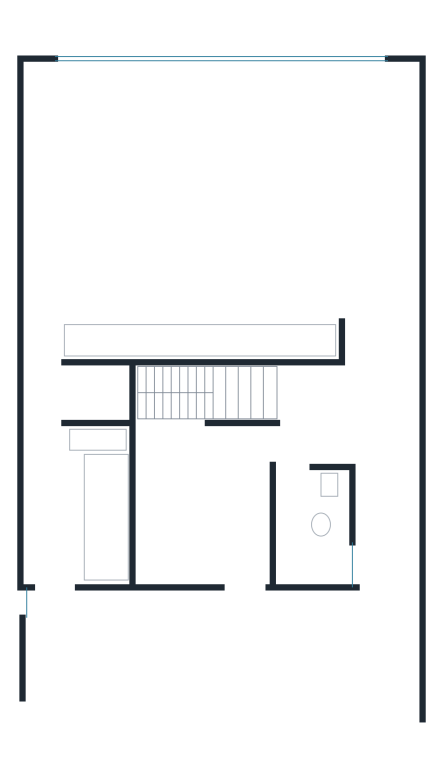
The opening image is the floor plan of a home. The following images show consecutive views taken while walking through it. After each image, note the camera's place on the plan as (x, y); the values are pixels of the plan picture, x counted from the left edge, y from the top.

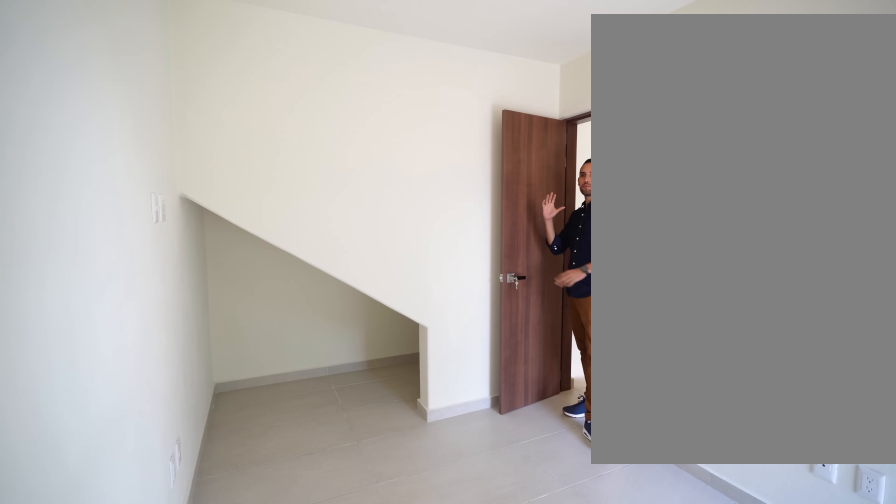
(172, 564)
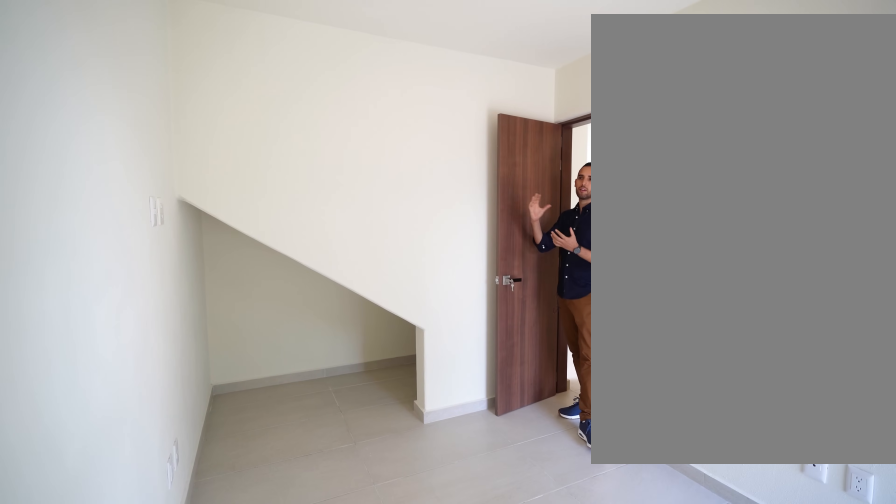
(172, 564)
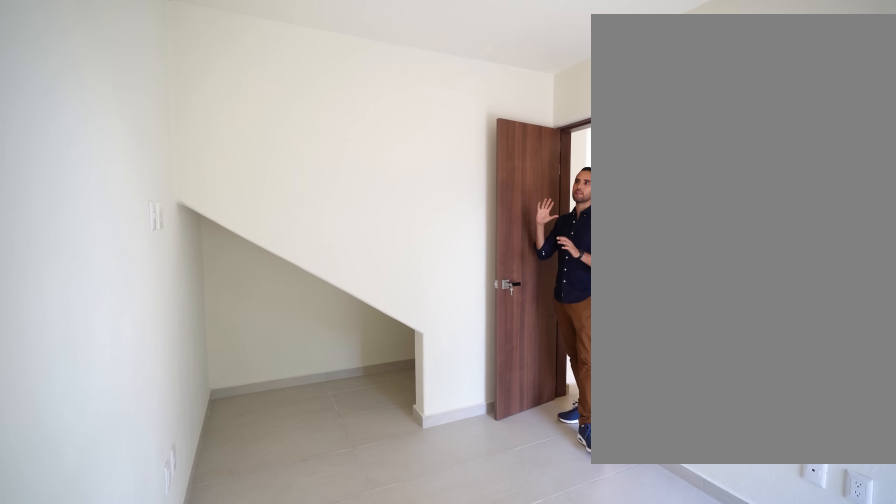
(172, 564)
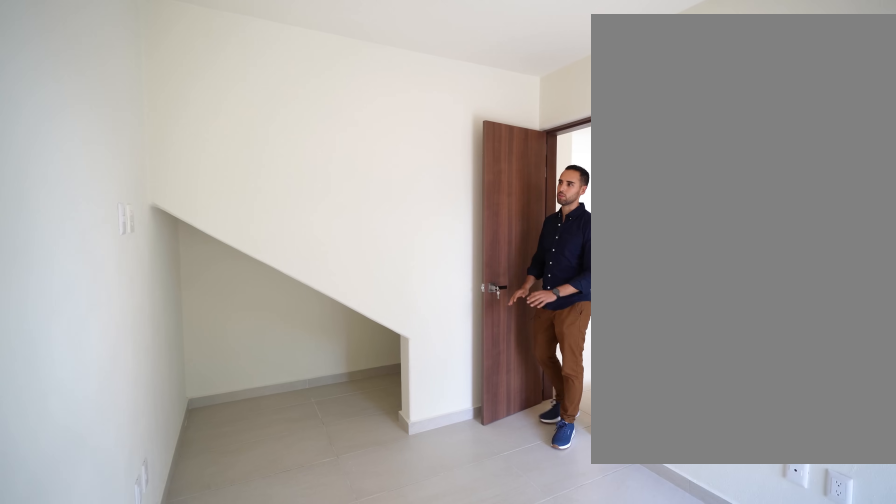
(171, 564)
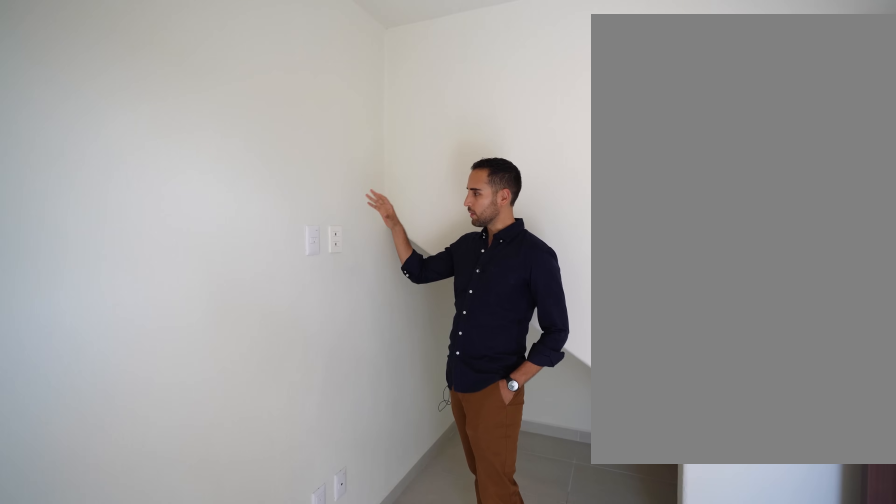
(170, 531)
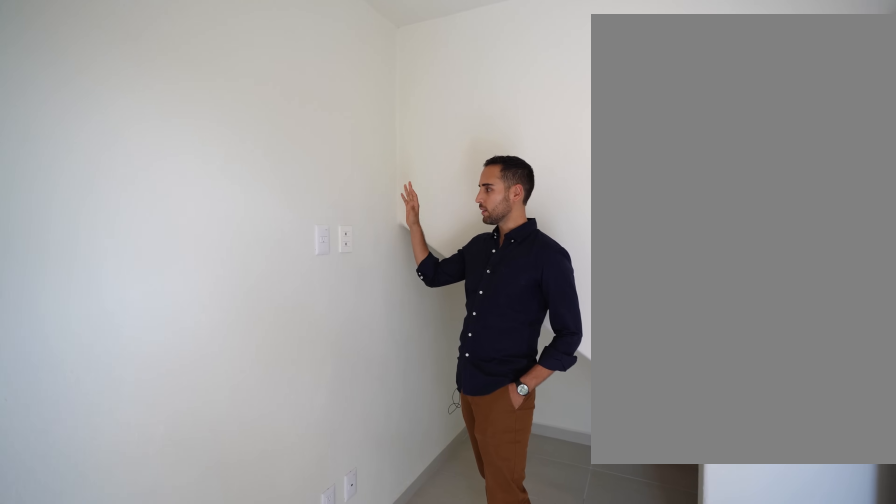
(170, 530)
